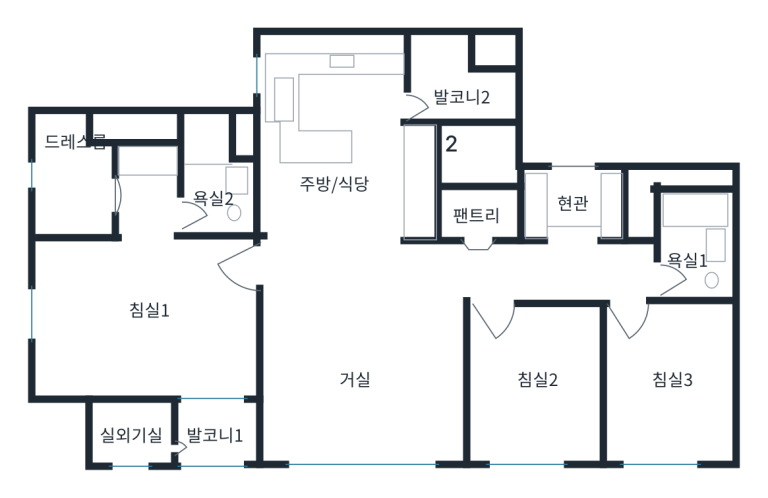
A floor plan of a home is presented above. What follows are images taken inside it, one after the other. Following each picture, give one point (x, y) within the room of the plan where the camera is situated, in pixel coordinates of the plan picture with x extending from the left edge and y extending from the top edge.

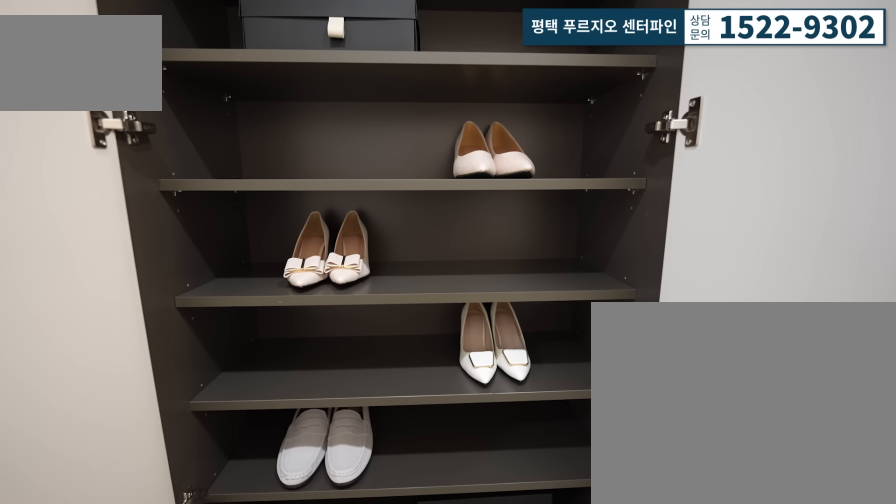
(576, 207)
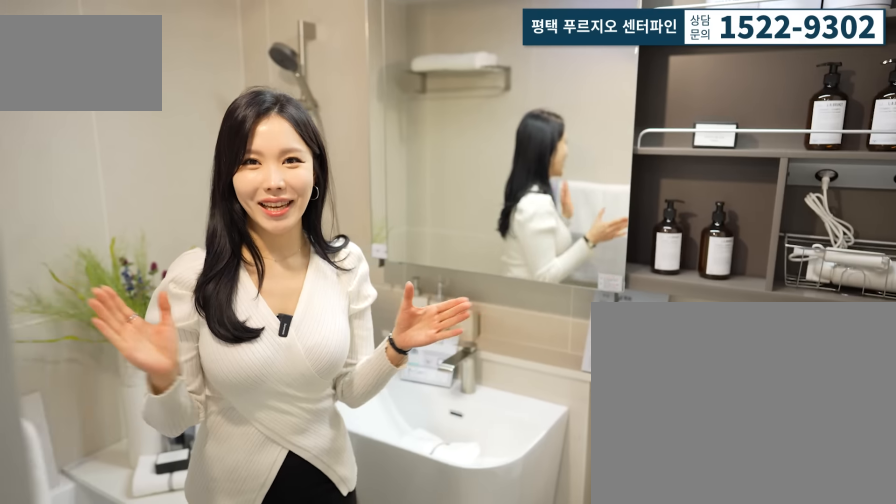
(686, 255)
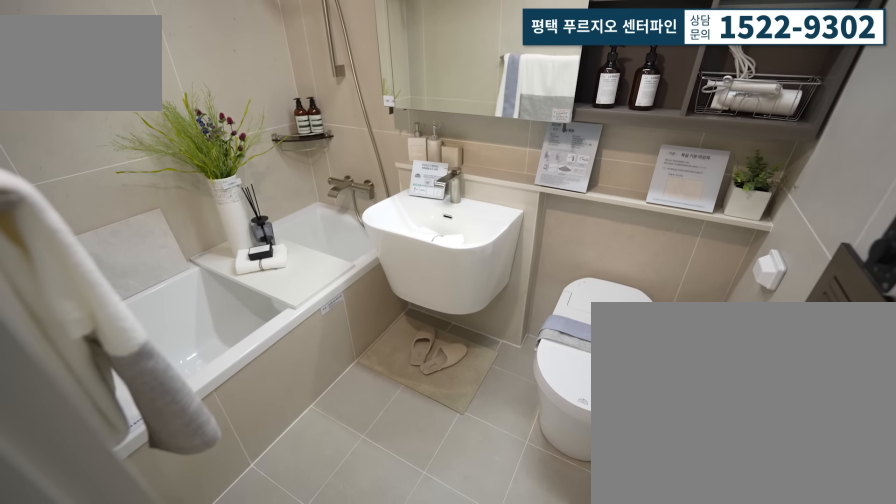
(710, 278)
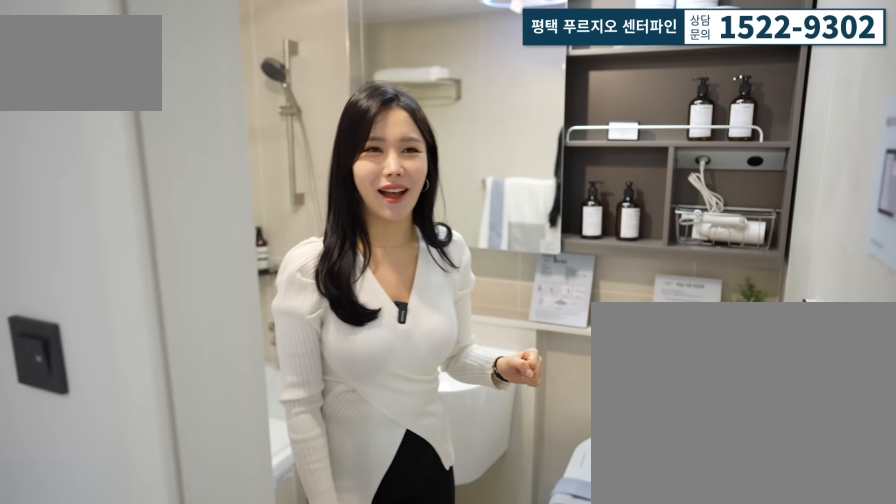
(686, 255)
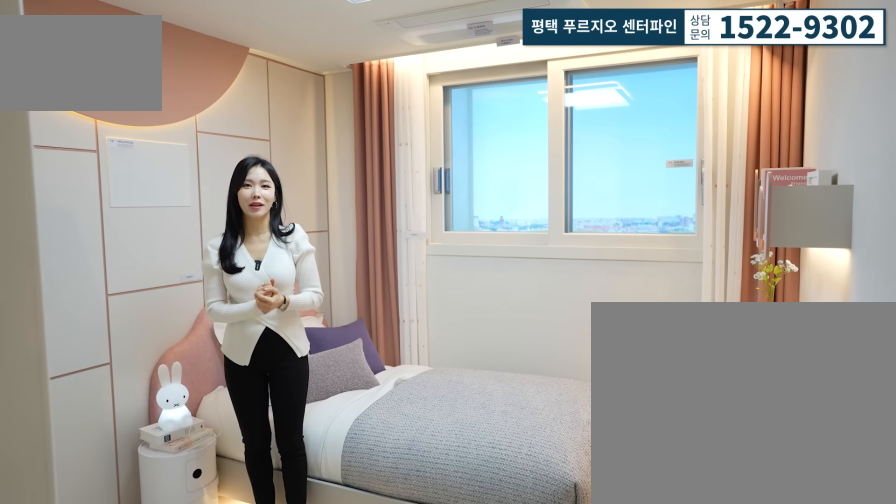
(677, 377)
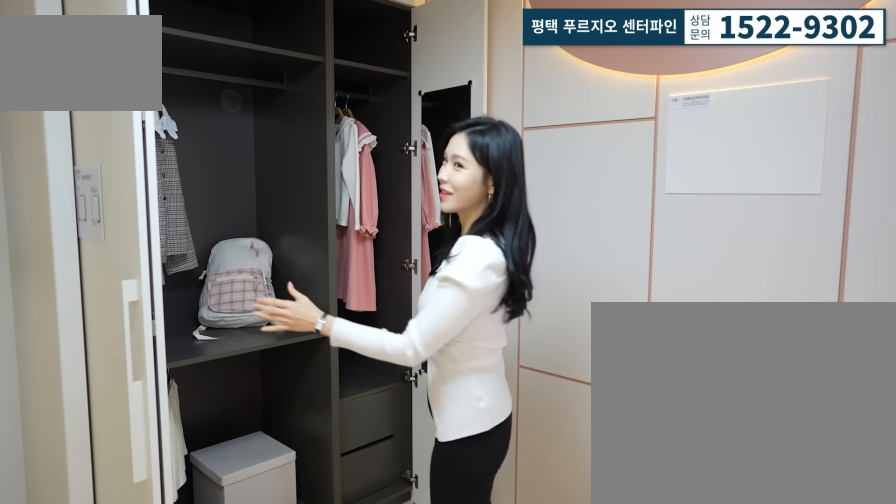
(677, 377)
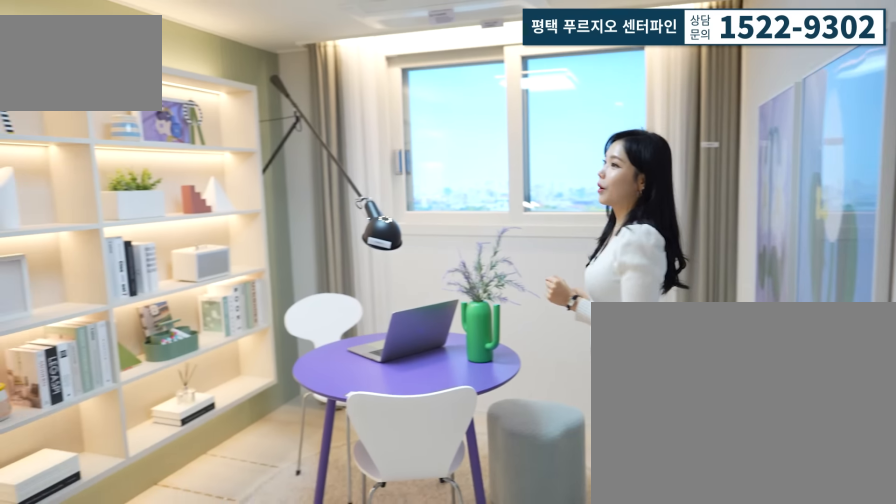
(532, 377)
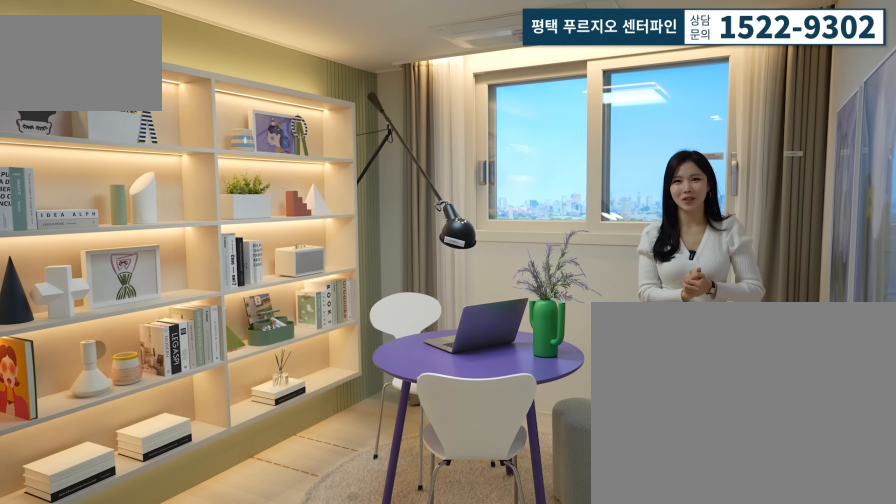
(532, 377)
